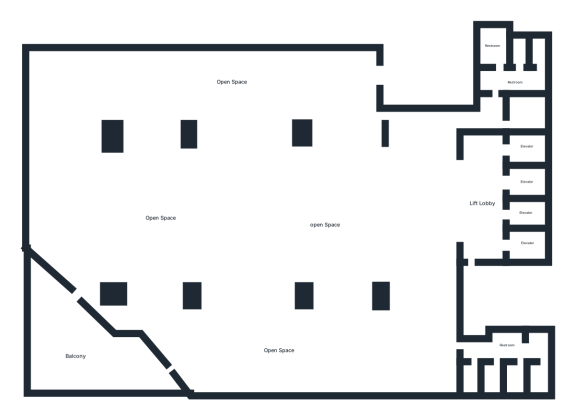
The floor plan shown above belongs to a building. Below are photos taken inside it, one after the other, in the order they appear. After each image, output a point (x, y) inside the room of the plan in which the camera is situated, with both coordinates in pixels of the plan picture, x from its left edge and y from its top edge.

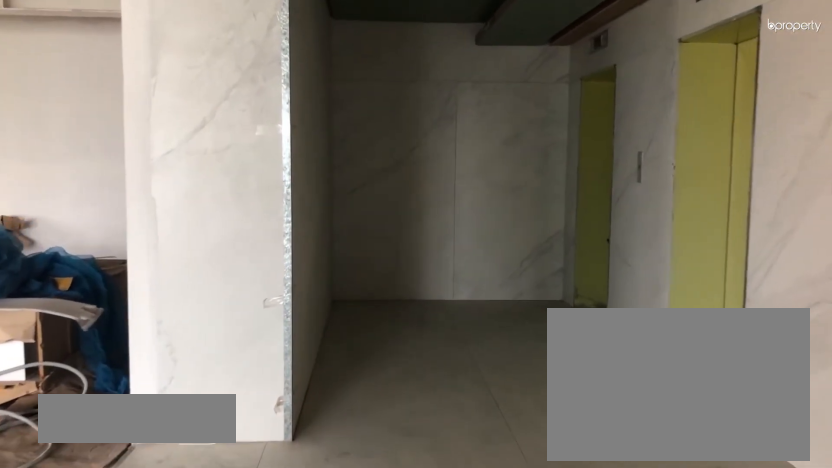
(482, 201)
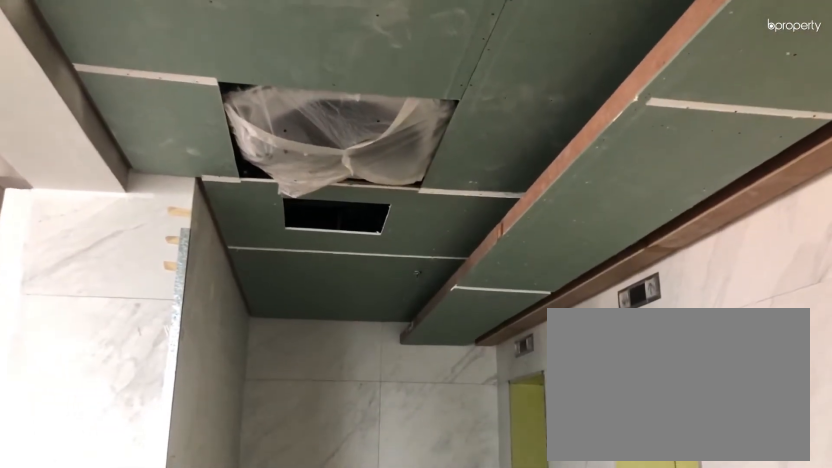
(482, 201)
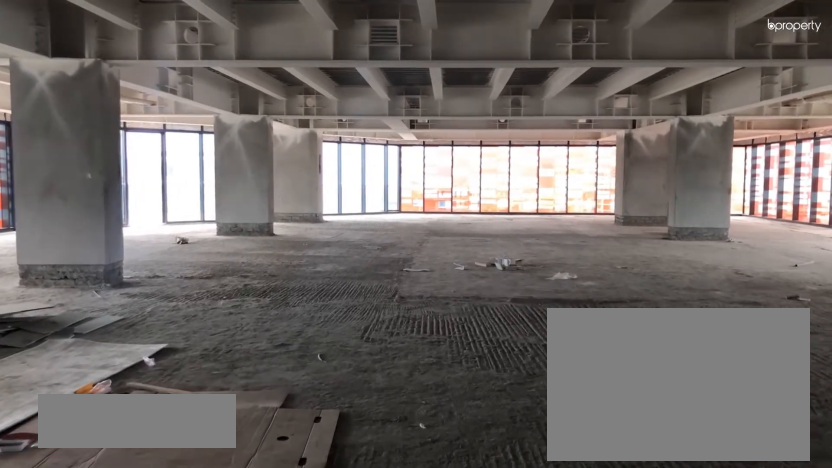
(356, 206)
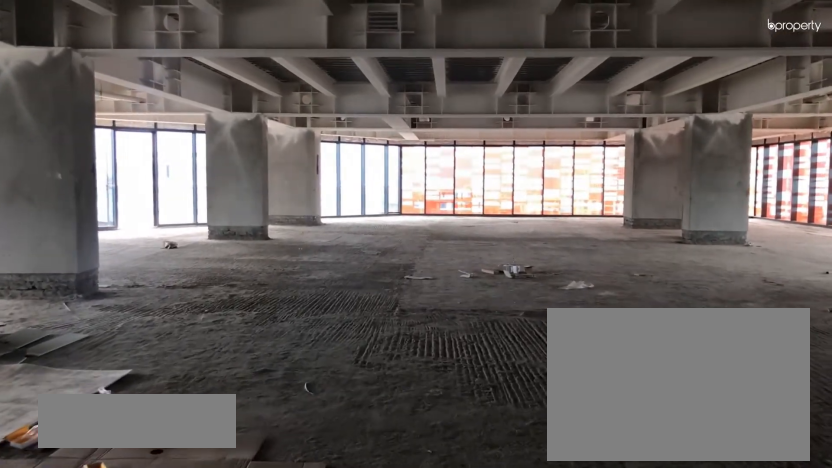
(356, 206)
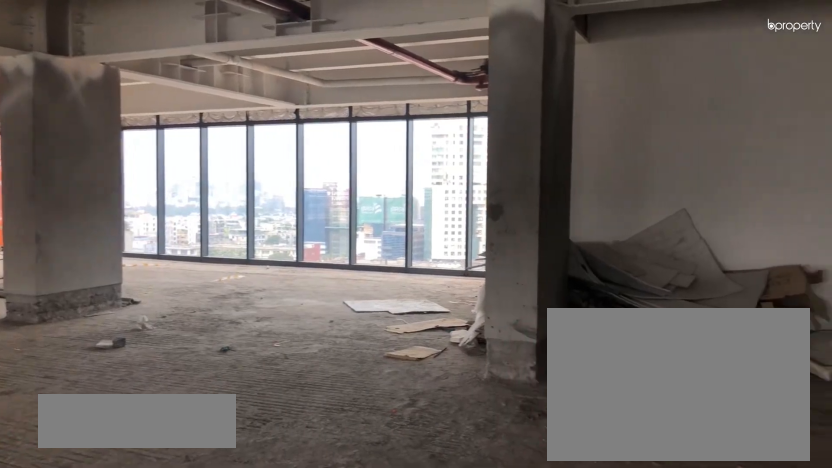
(265, 195)
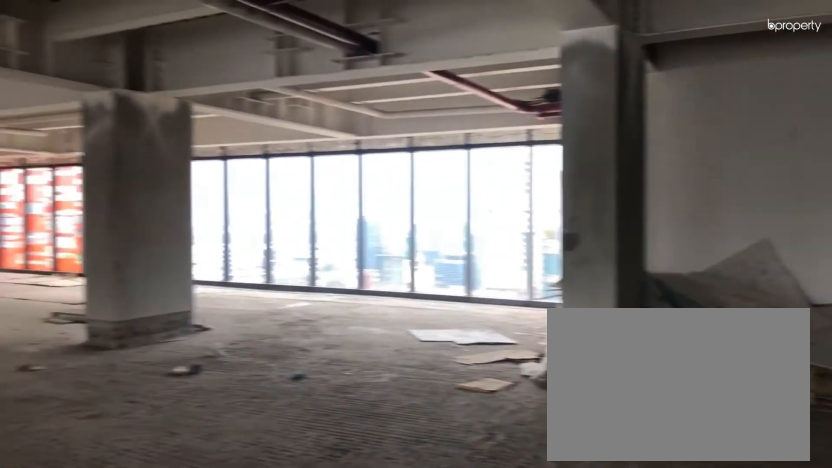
(370, 173)
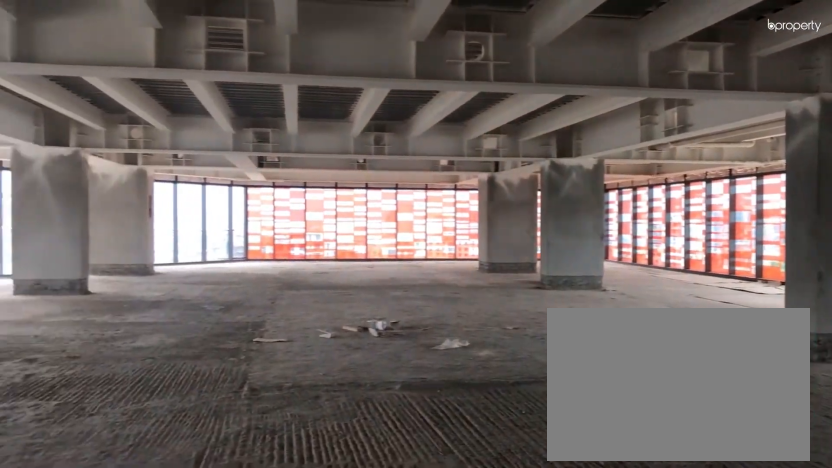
(295, 229)
